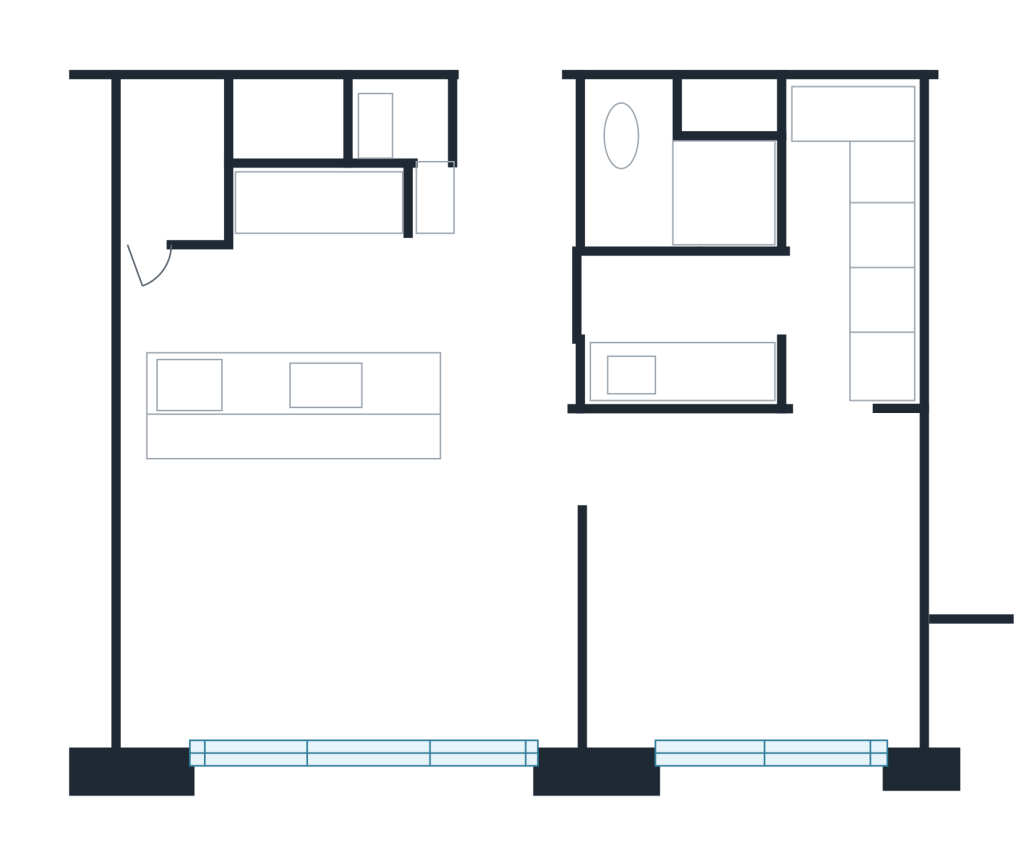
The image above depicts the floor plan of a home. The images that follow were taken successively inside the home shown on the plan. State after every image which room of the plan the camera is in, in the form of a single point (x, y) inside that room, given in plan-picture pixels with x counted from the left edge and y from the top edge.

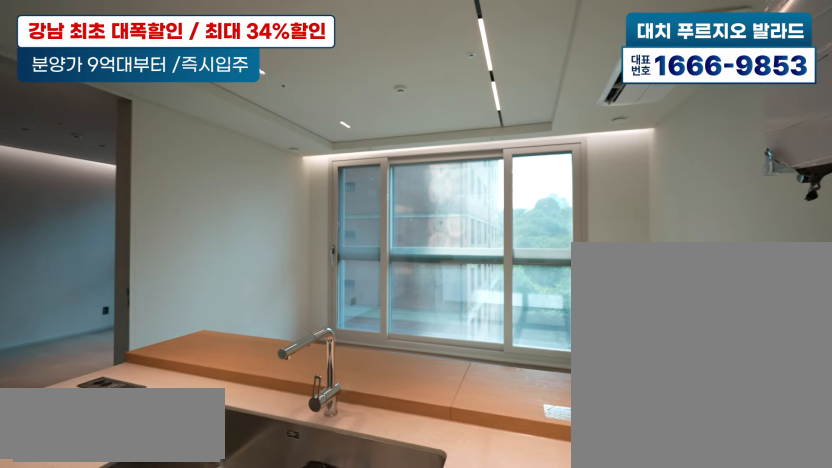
(300, 278)
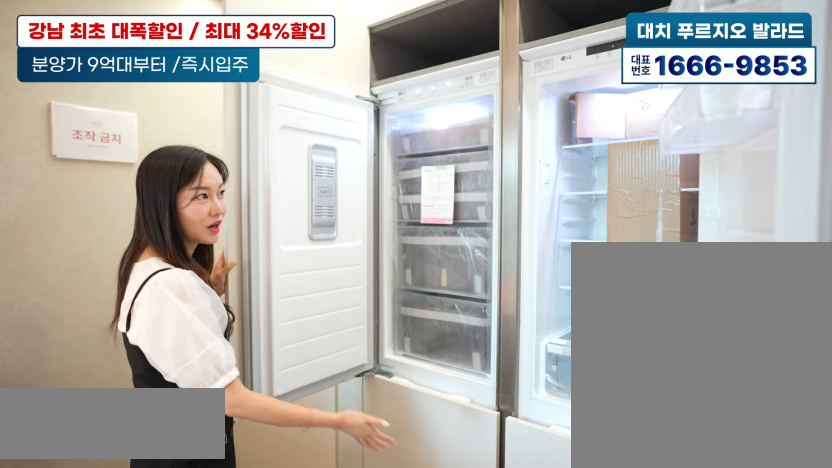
(303, 280)
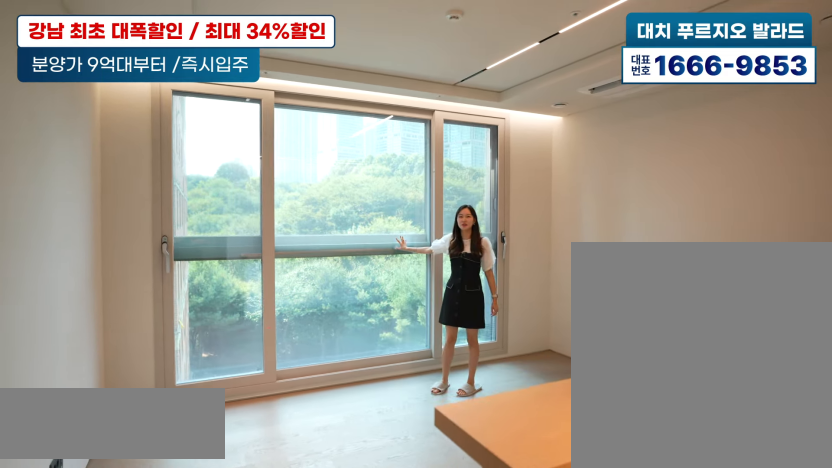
(336, 606)
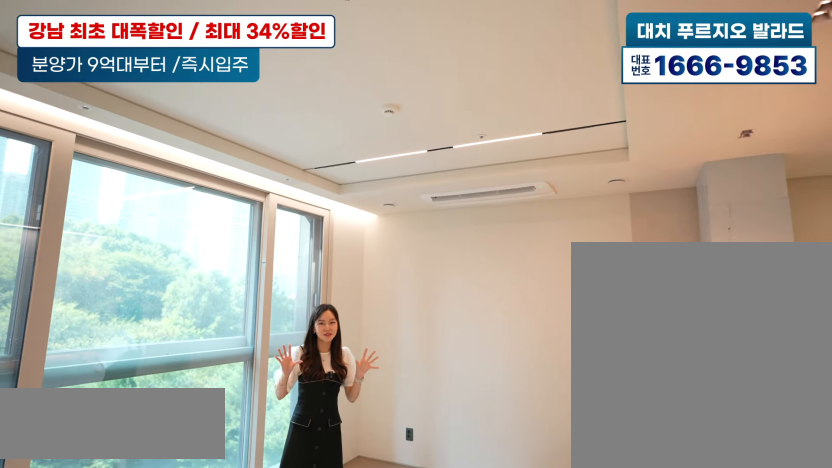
(337, 607)
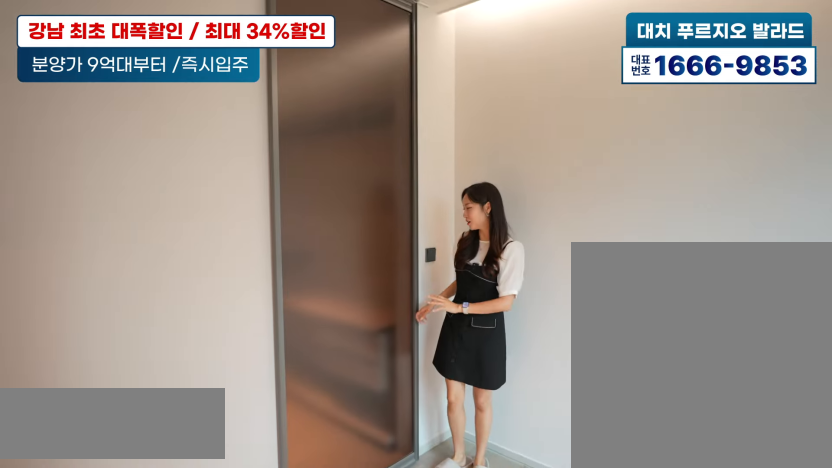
(762, 601)
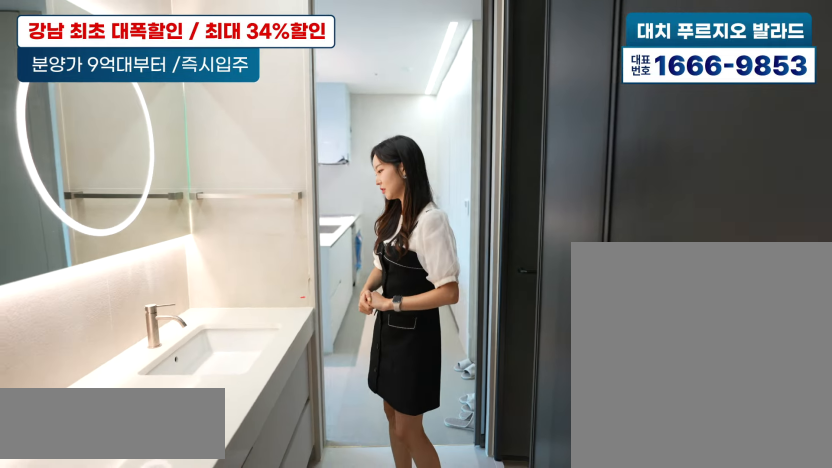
(775, 262)
